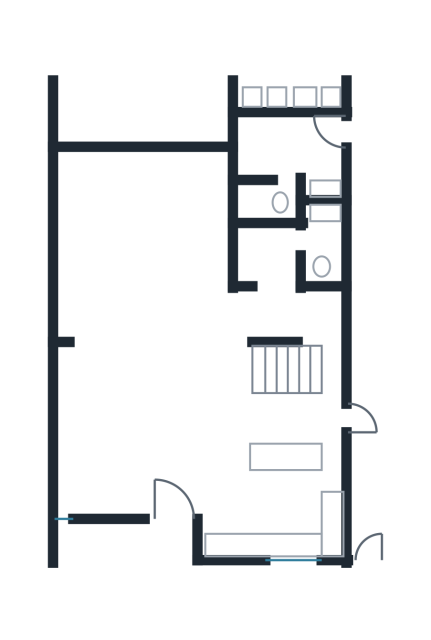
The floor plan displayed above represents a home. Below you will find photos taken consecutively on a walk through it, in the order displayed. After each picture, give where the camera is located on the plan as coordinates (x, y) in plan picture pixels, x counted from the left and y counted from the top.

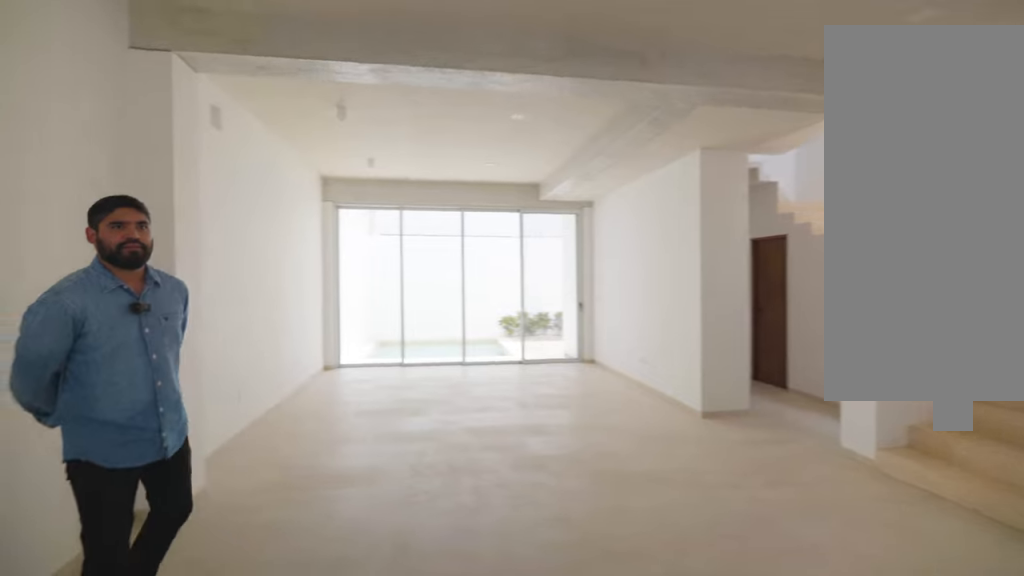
(98, 489)
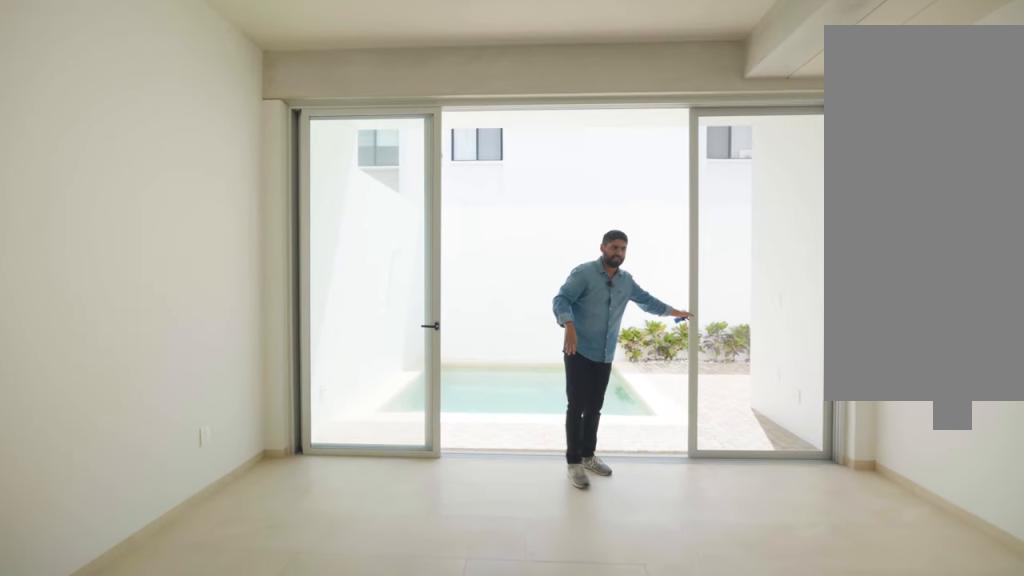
(132, 334)
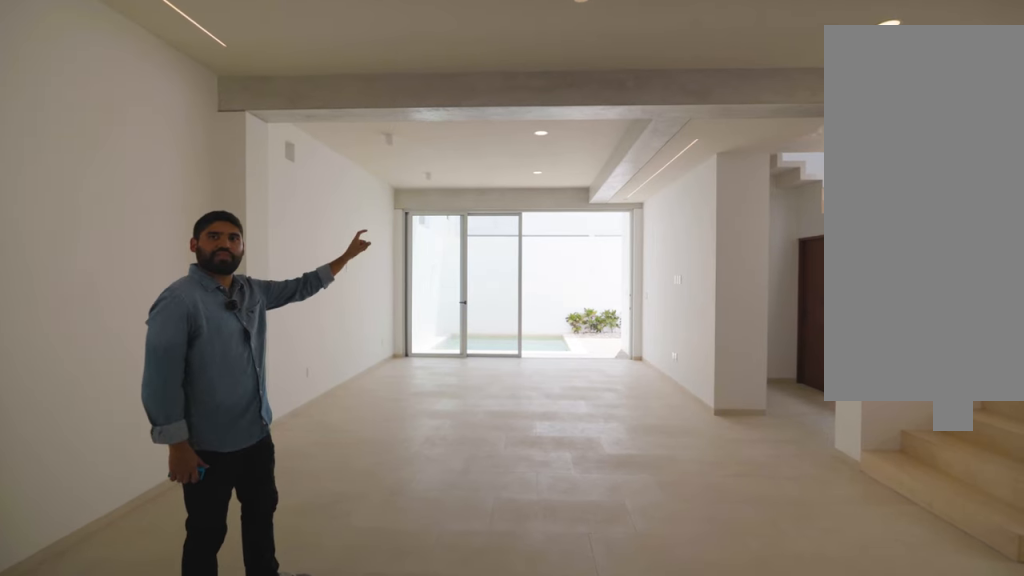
(142, 422)
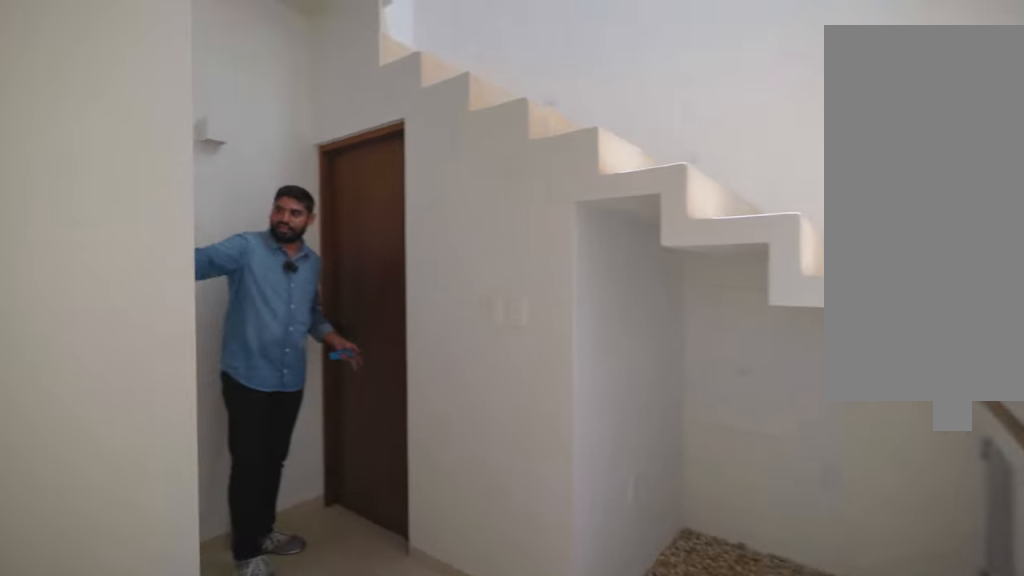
(240, 326)
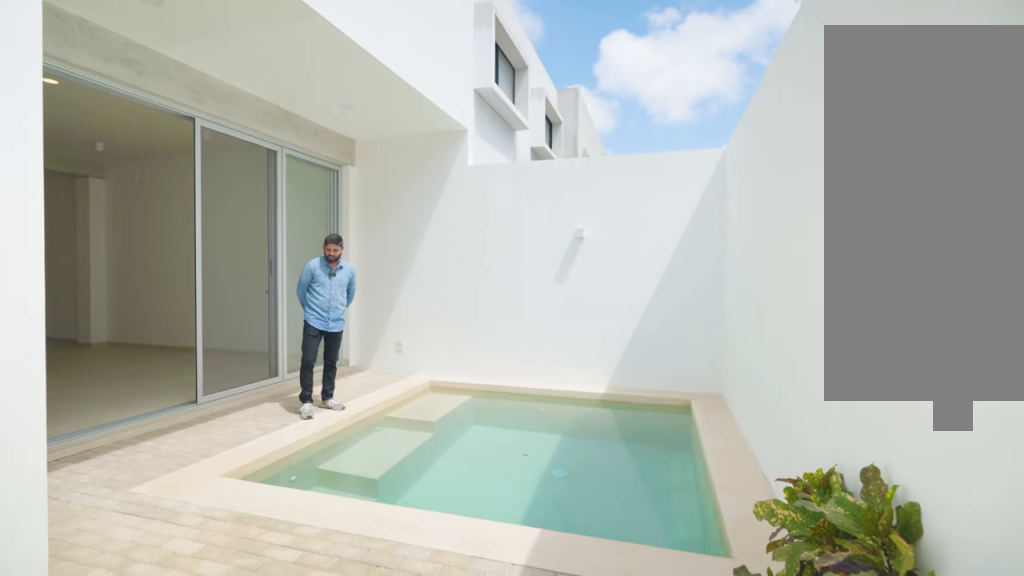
(219, 73)
